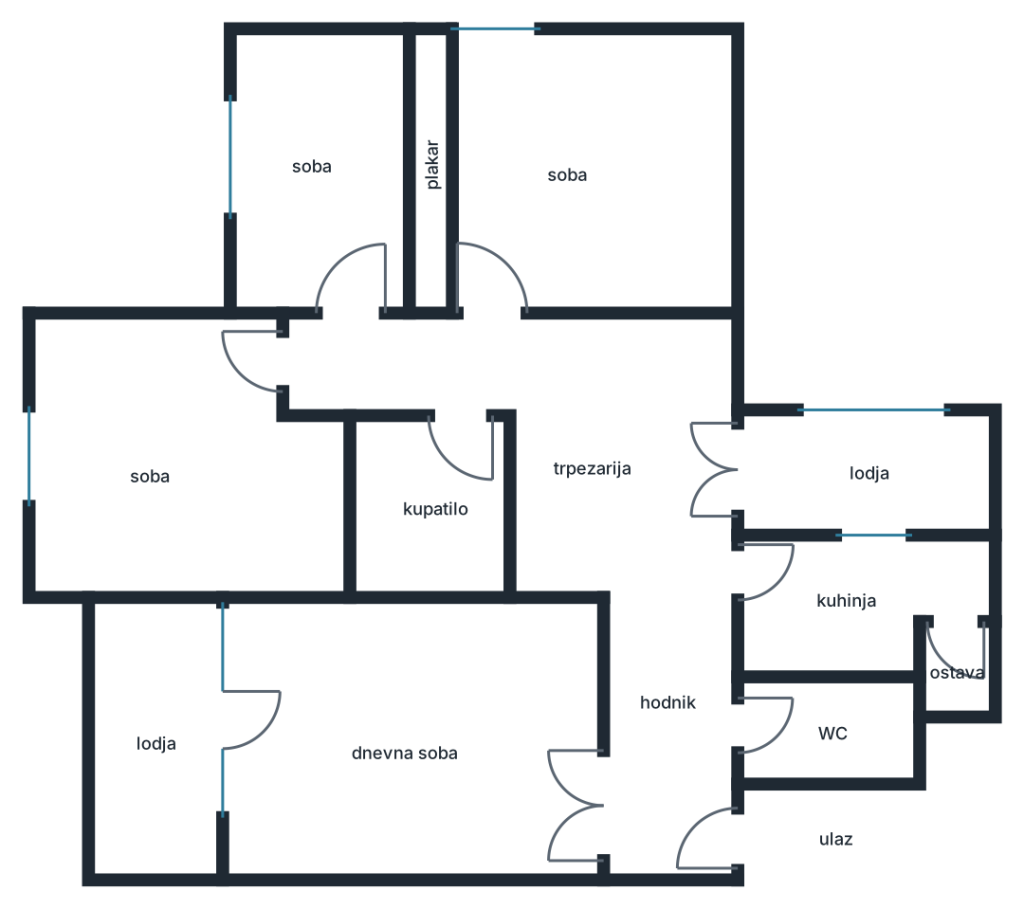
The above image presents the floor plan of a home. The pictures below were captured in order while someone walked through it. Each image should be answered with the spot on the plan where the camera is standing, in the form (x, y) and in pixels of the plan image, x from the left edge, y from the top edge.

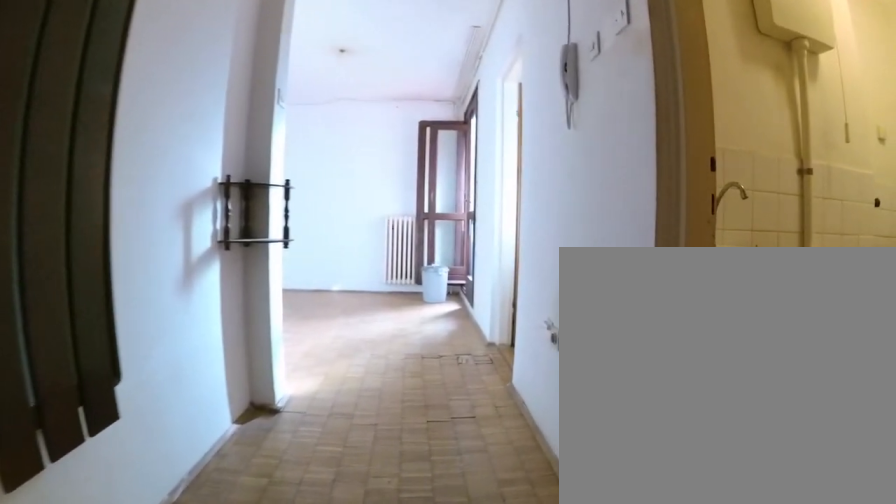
(678, 819)
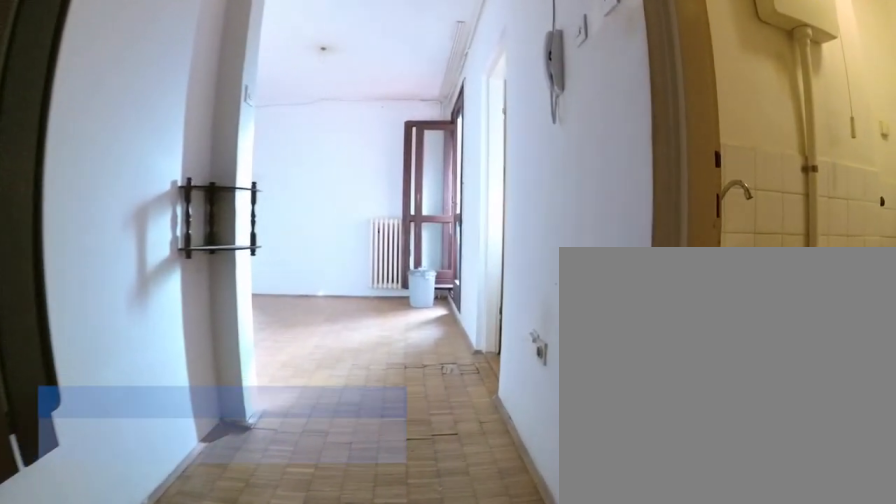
(684, 813)
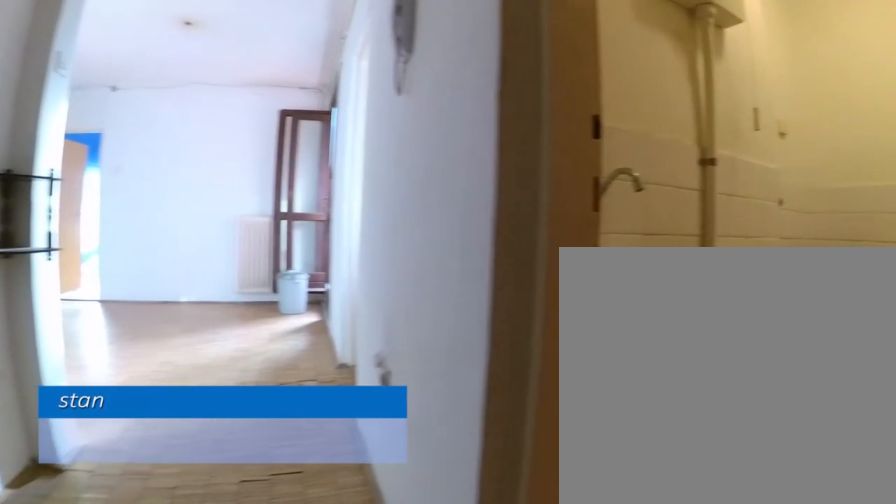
(706, 780)
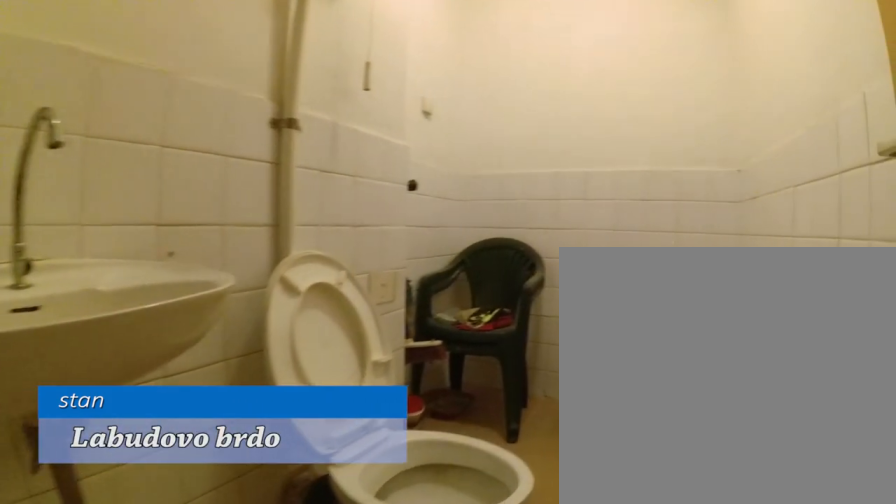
(737, 739)
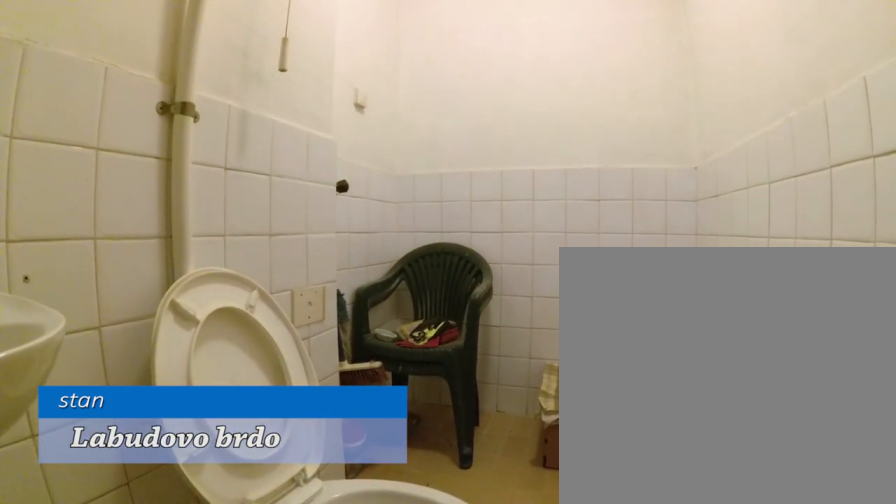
(736, 739)
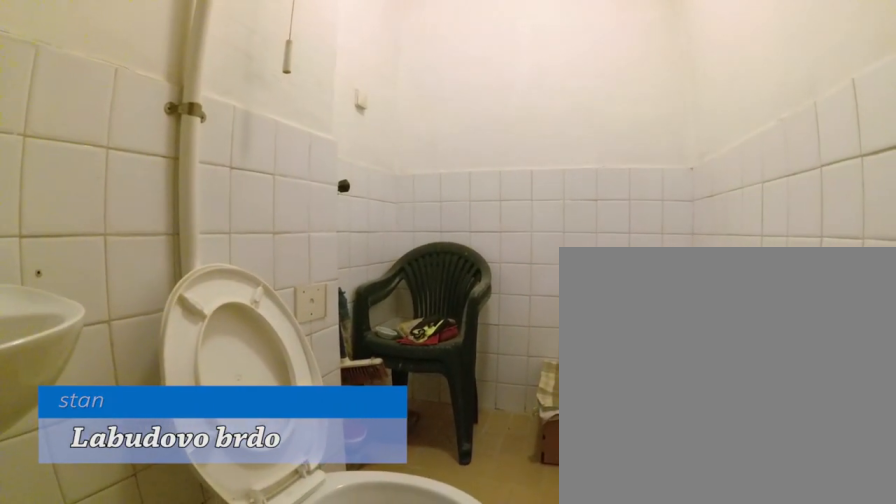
(736, 740)
